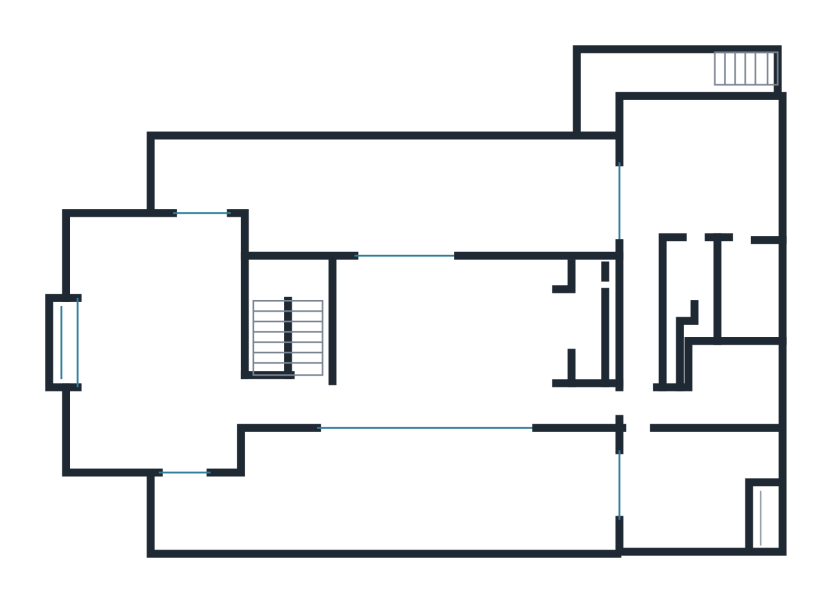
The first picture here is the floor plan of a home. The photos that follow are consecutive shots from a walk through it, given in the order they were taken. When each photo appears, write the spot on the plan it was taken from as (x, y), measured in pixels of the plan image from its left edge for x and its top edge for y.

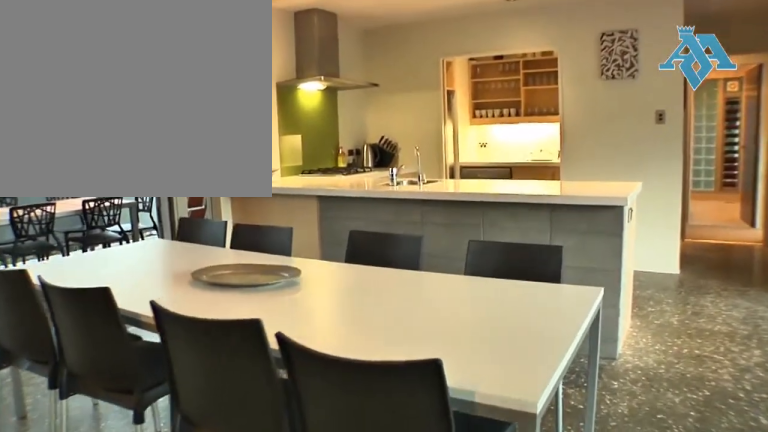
(412, 355)
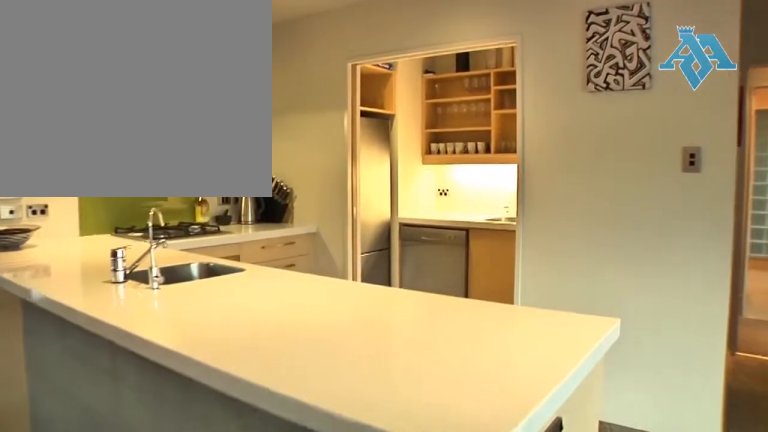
(495, 332)
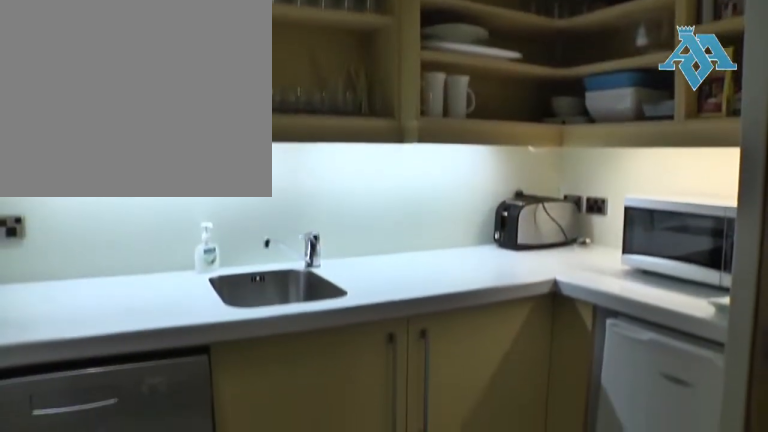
(560, 317)
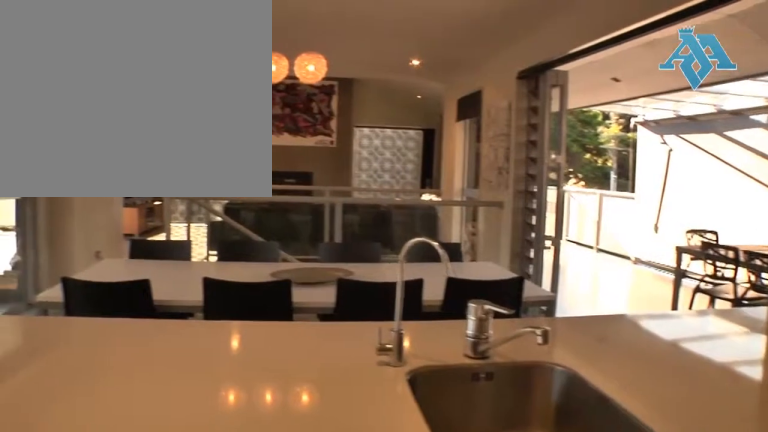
(518, 321)
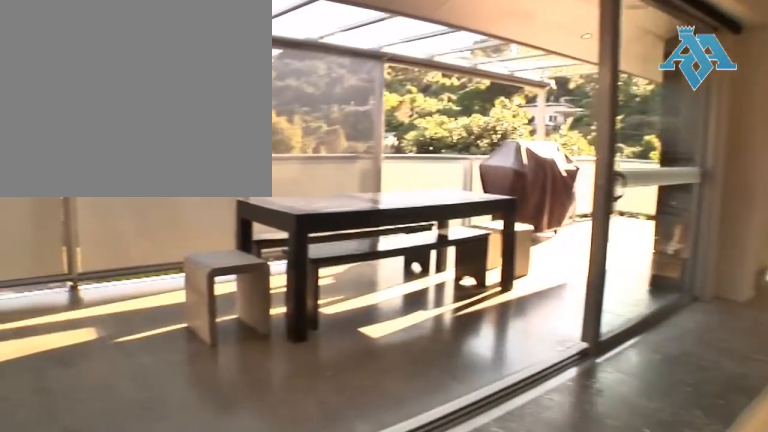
(521, 324)
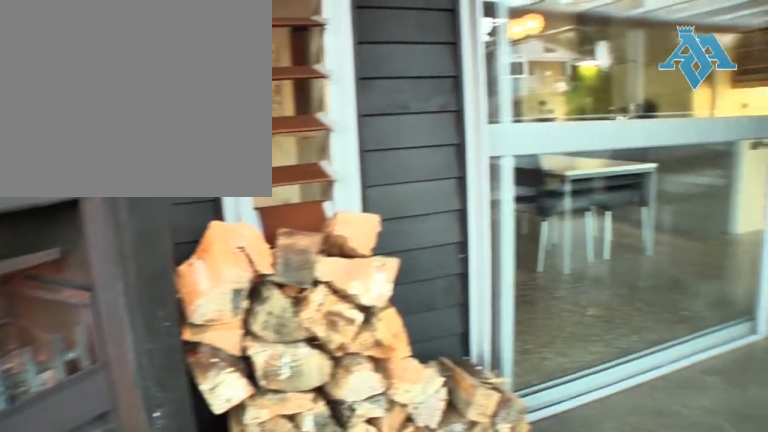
(370, 461)
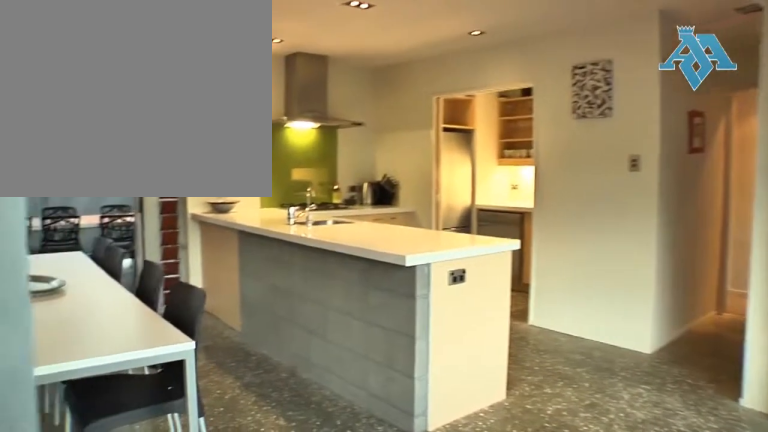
(427, 363)
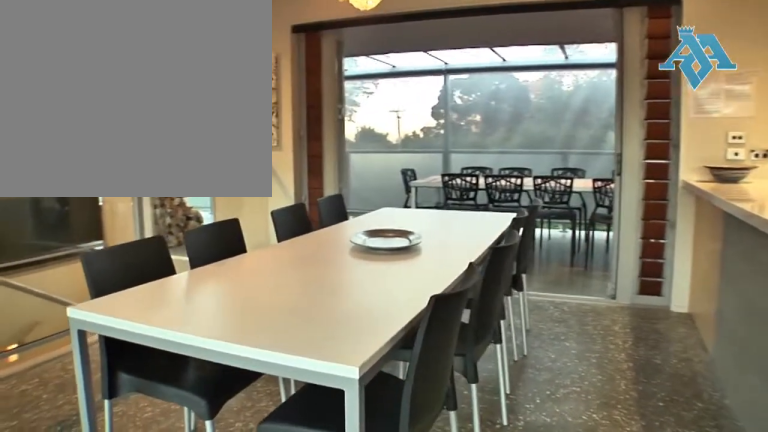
(429, 363)
